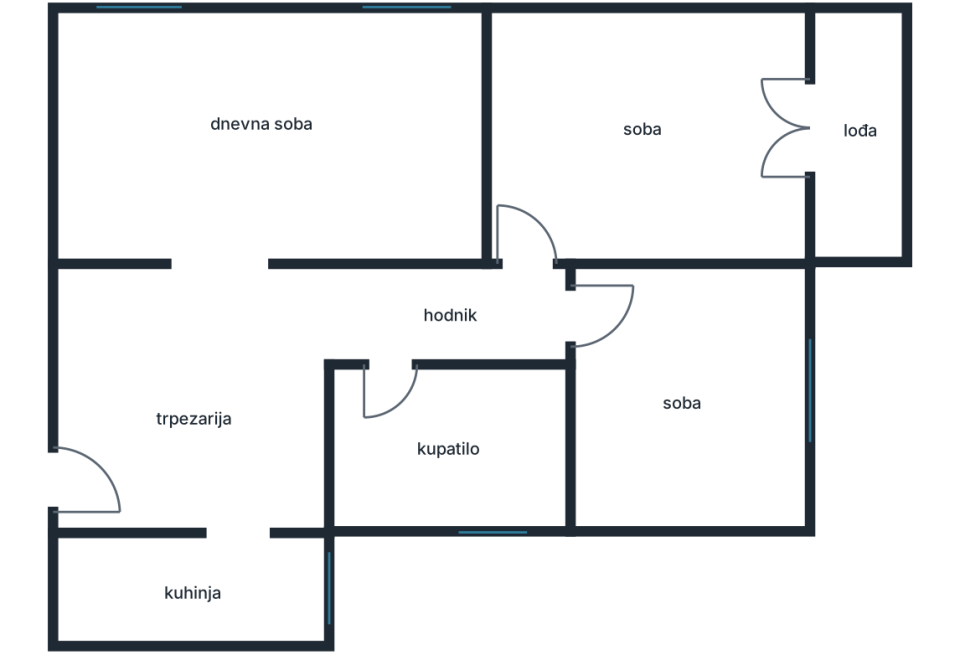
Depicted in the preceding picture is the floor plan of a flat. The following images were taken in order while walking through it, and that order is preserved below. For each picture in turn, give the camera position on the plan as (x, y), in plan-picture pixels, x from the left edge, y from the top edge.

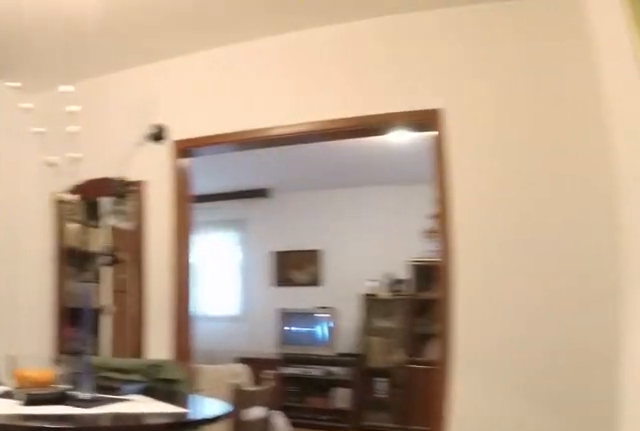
(252, 534)
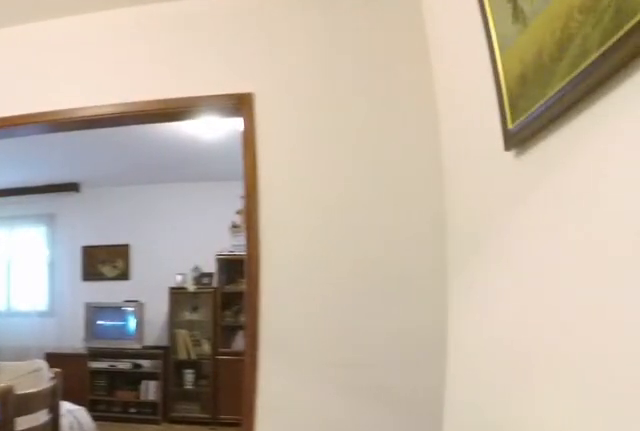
(239, 516)
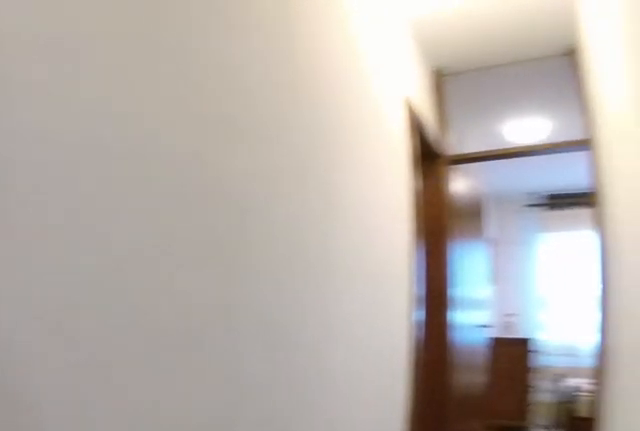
(268, 355)
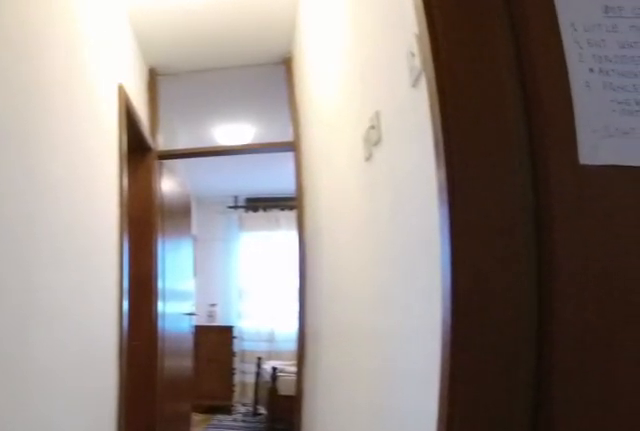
(284, 313)
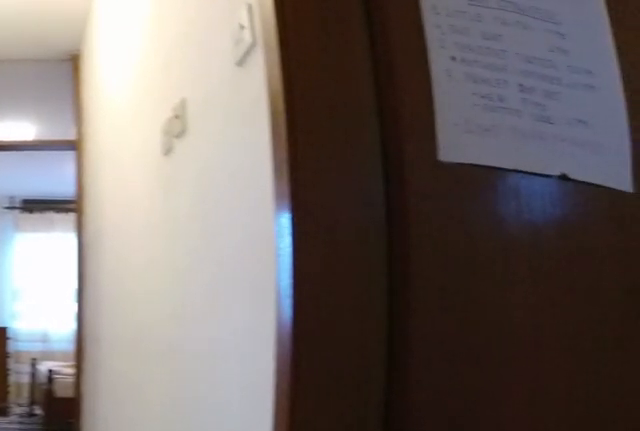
(299, 314)
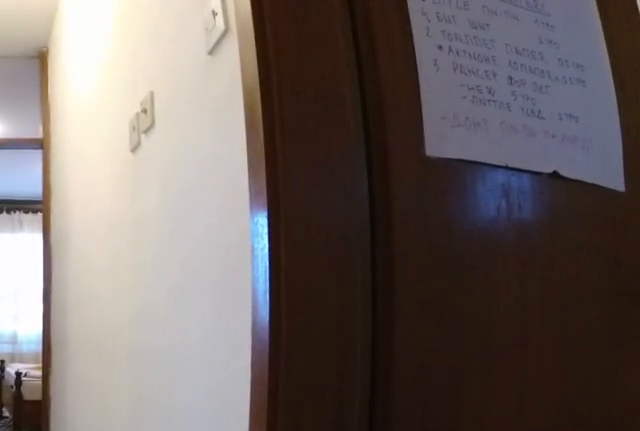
(305, 317)
